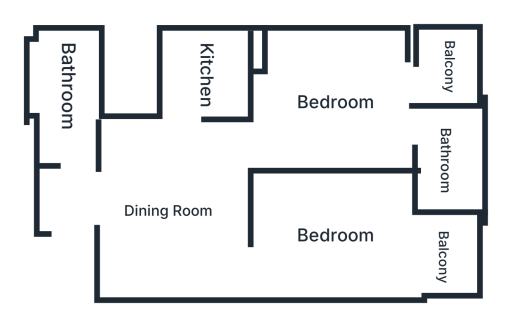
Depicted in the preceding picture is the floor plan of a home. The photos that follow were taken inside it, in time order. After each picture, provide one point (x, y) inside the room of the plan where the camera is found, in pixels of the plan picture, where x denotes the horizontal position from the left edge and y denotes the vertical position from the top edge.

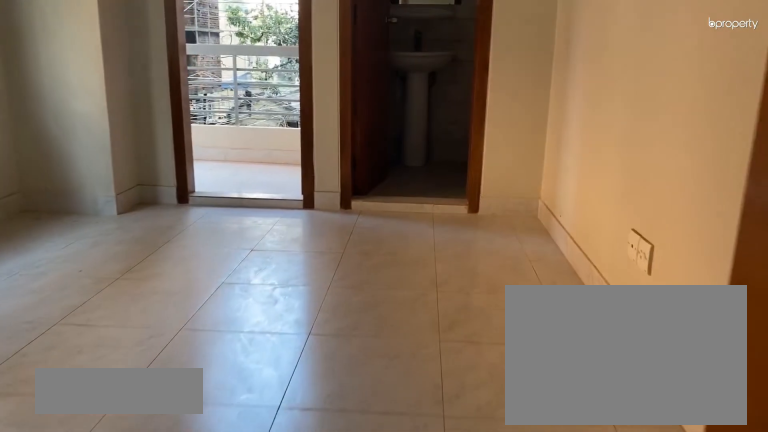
(242, 142)
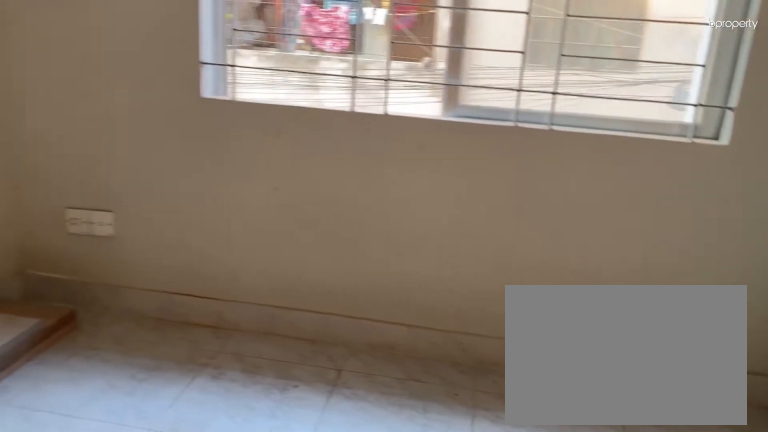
(334, 101)
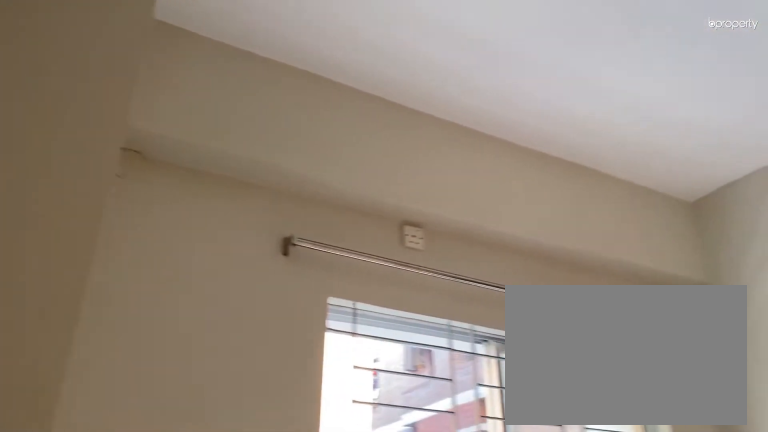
(334, 101)
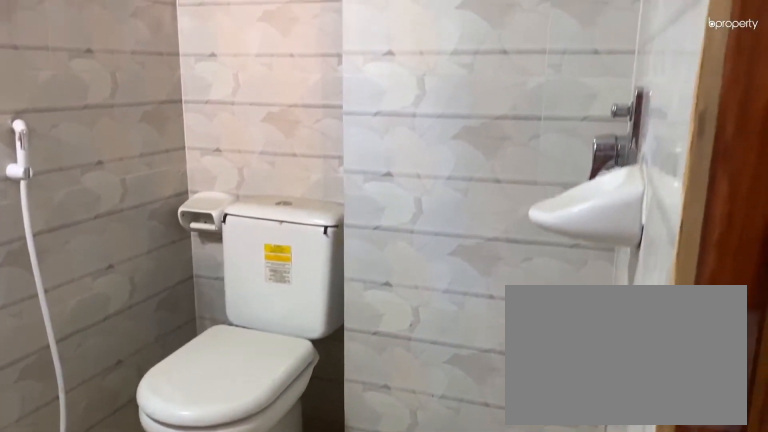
(448, 169)
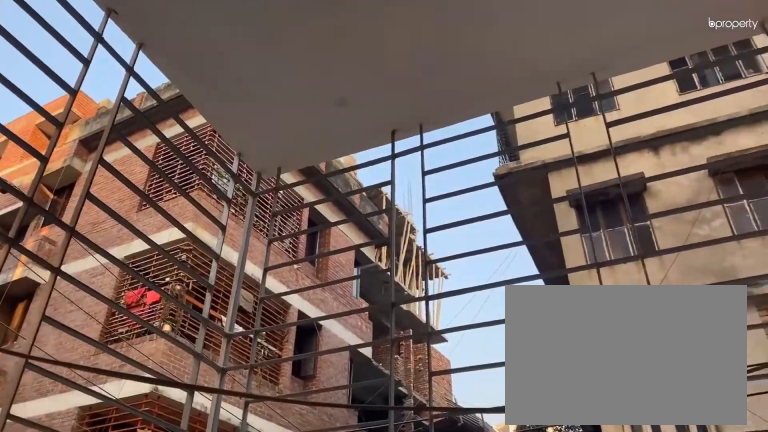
(448, 79)
